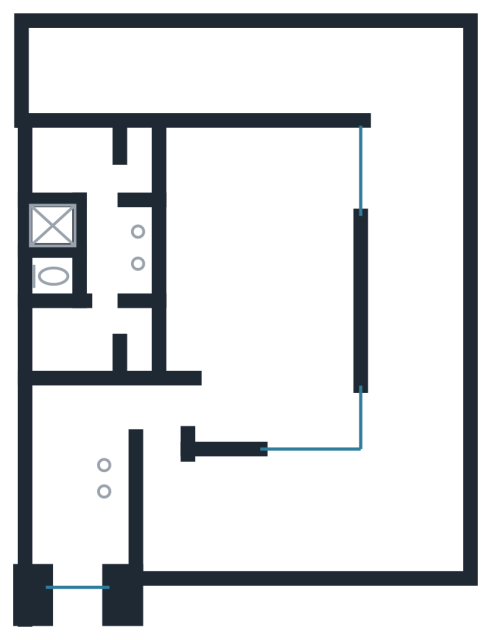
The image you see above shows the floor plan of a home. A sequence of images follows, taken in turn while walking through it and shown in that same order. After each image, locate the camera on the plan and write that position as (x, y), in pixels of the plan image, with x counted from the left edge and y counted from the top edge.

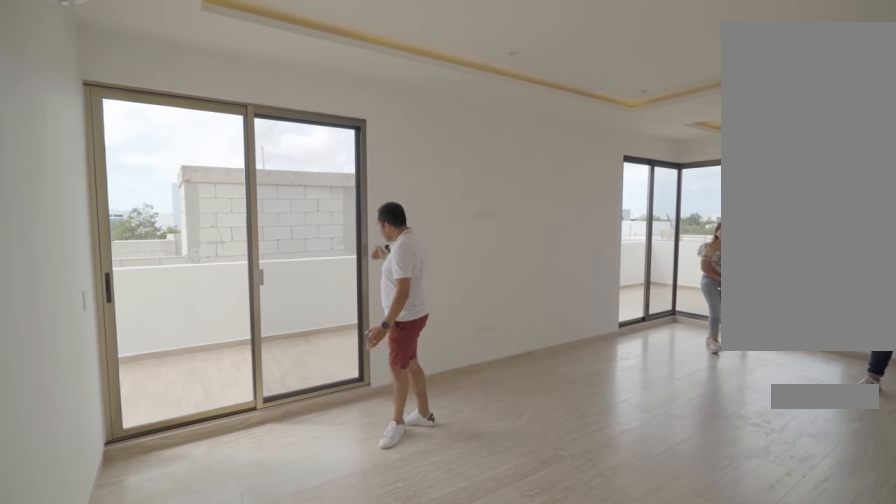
(197, 192)
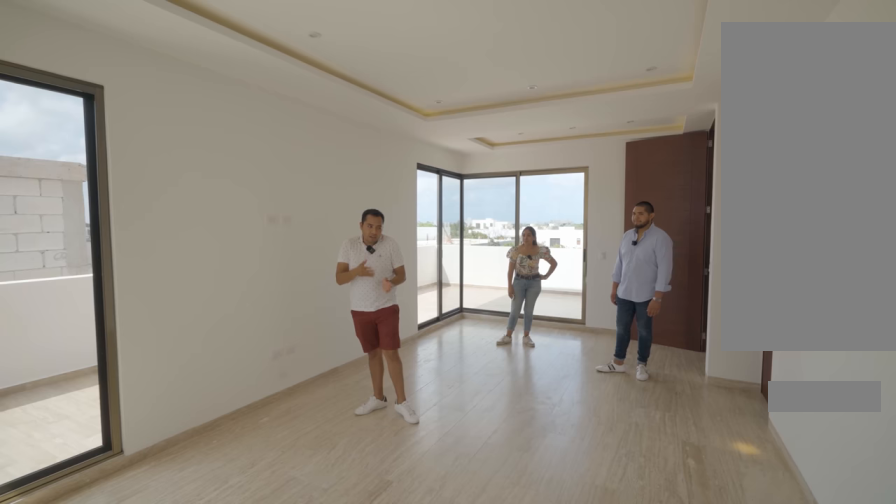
(267, 159)
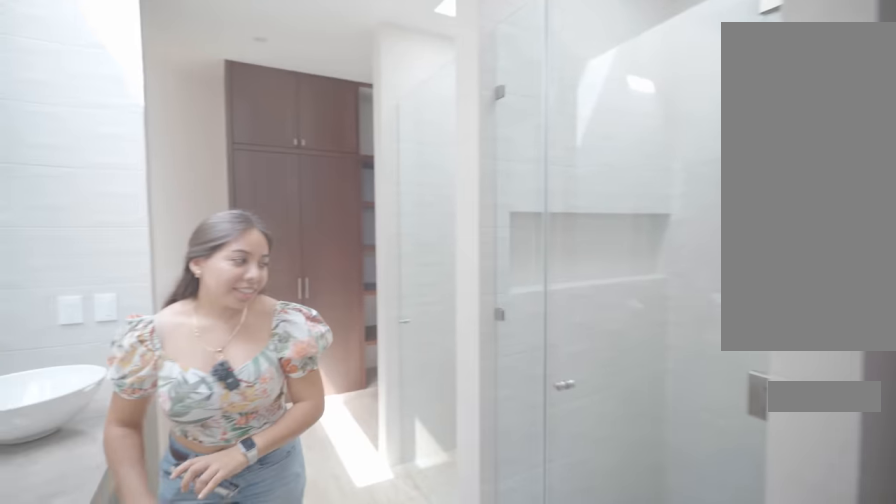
(117, 173)
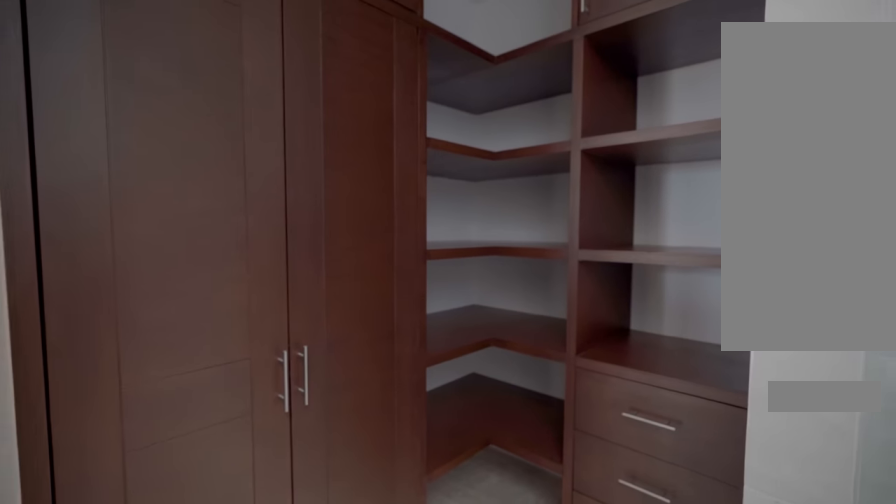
(99, 312)
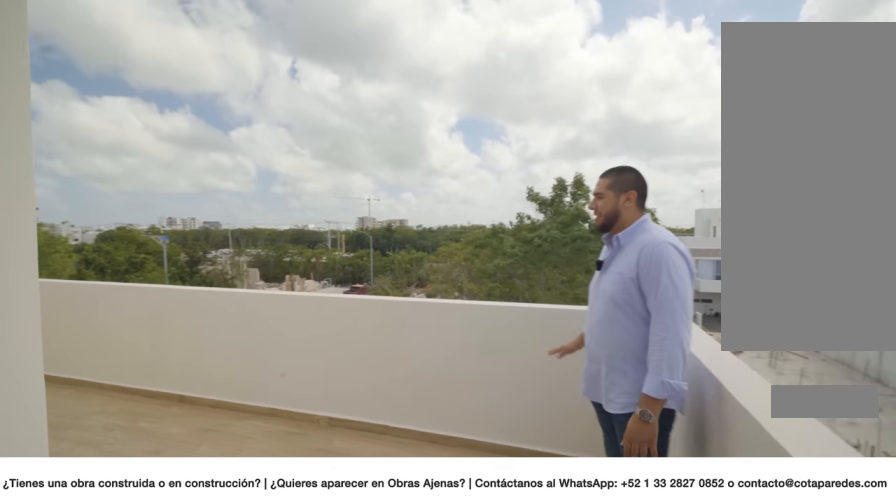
(412, 79)
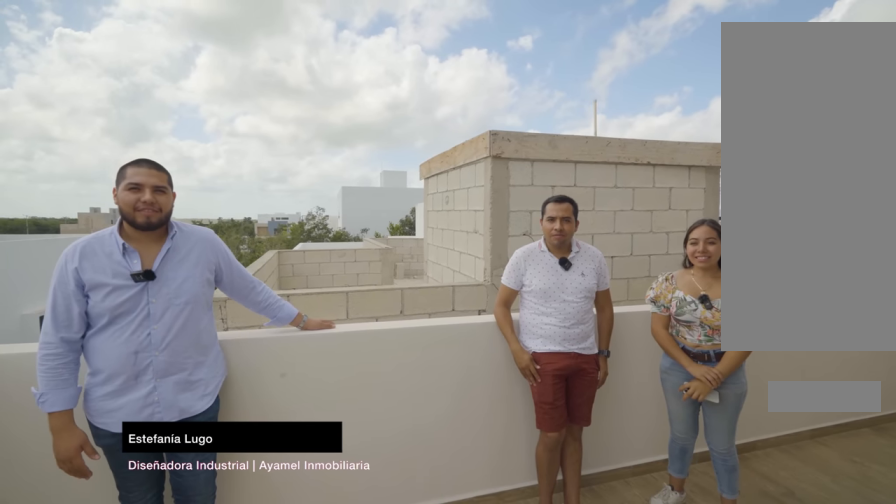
(380, 71)
